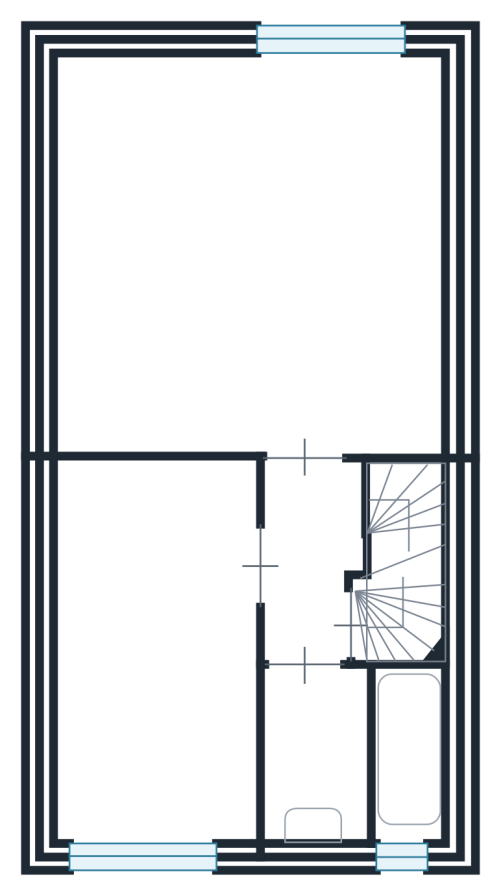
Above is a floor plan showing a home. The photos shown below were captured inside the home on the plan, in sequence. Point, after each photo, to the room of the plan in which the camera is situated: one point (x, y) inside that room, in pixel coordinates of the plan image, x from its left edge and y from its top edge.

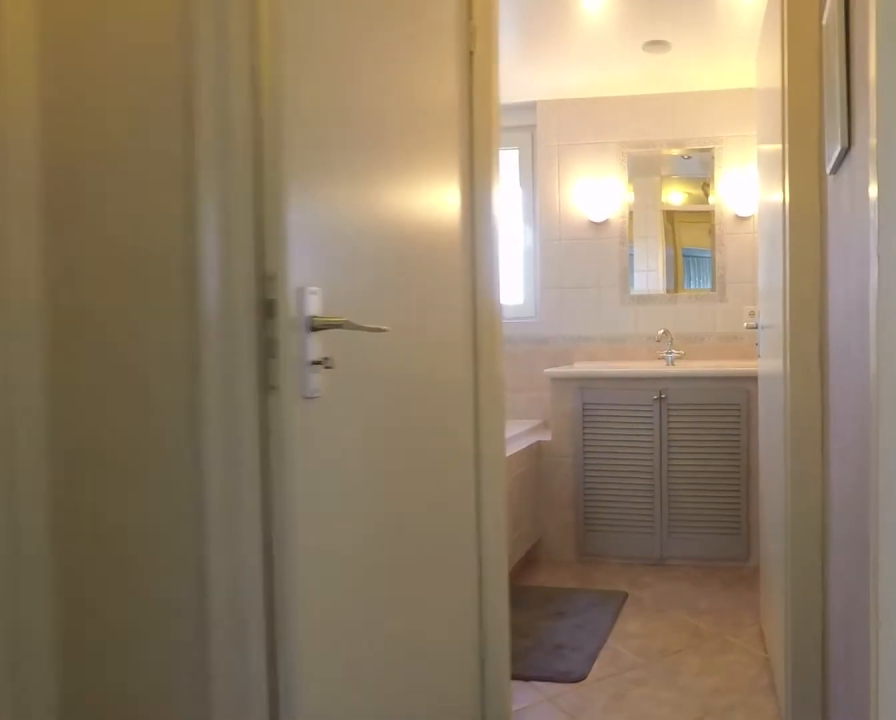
(309, 554)
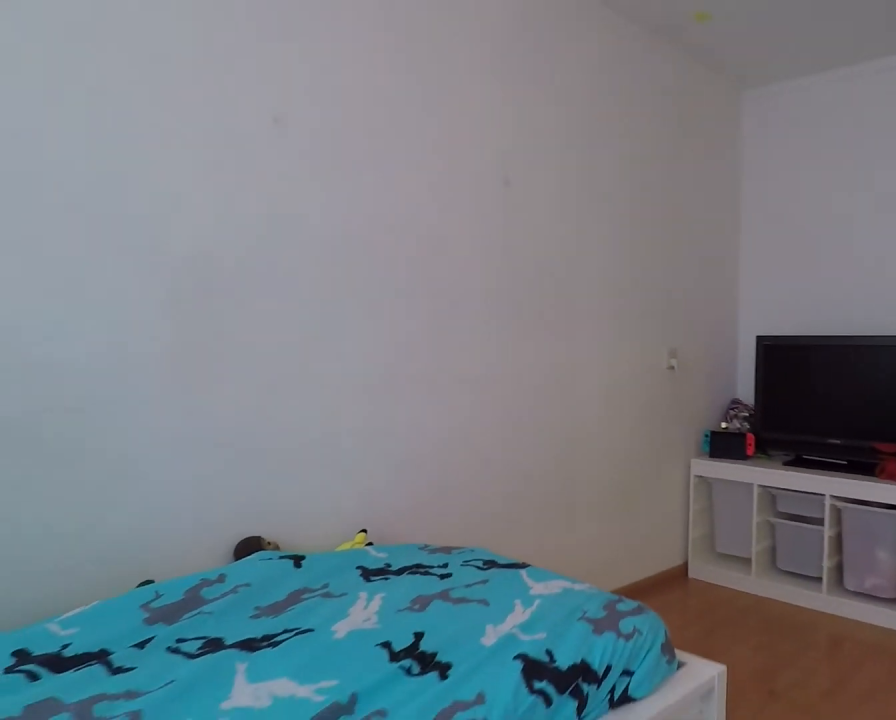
(92, 633)
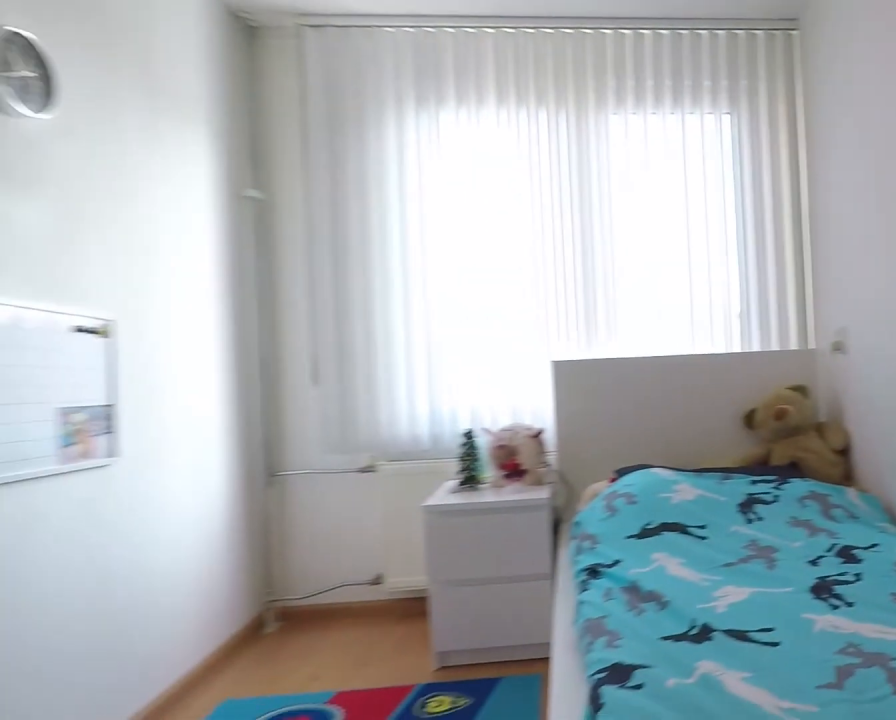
(92, 633)
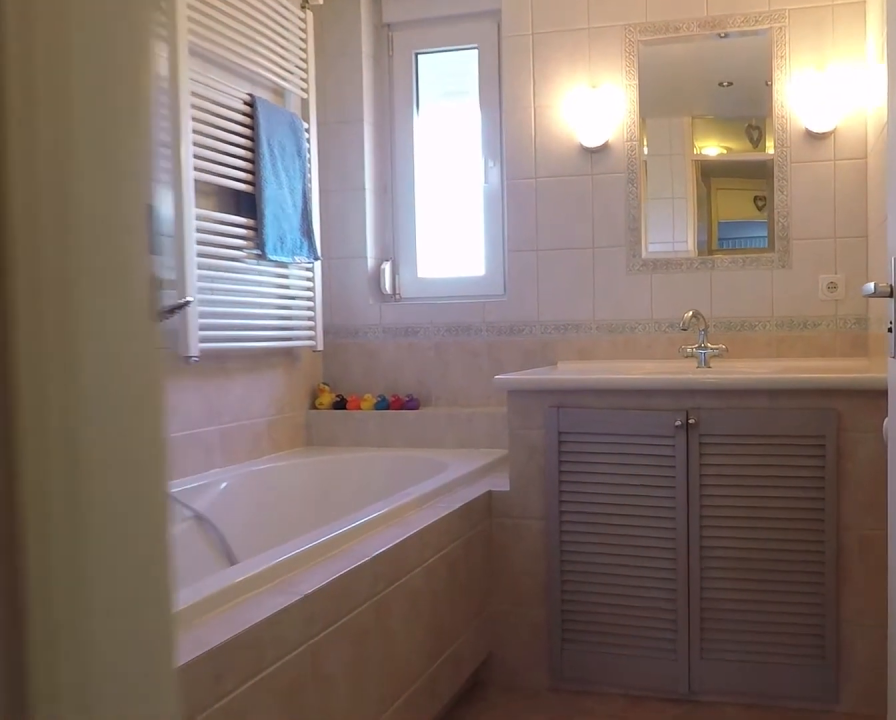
(309, 554)
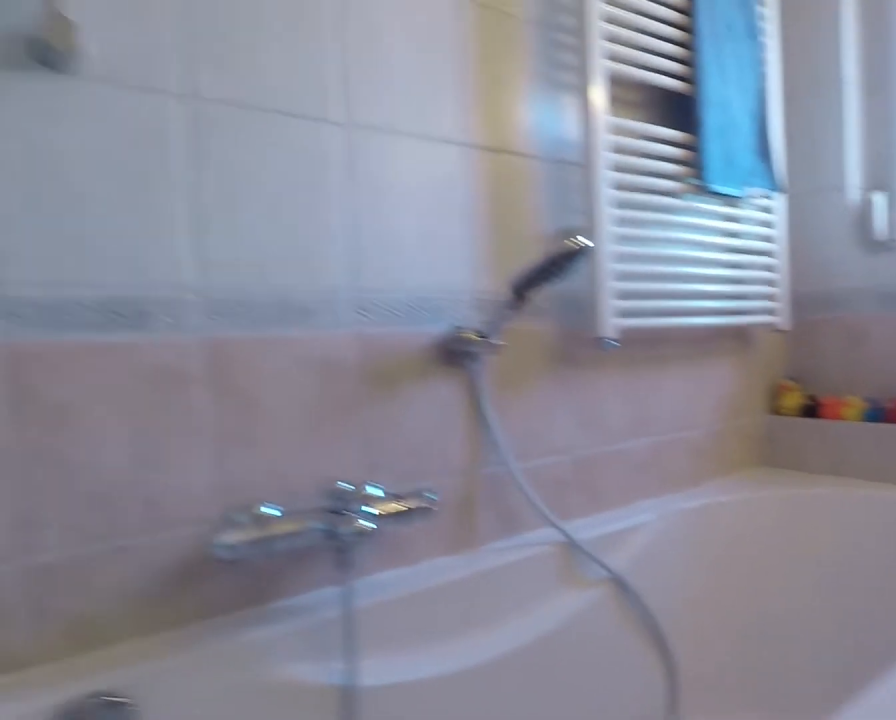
(312, 746)
